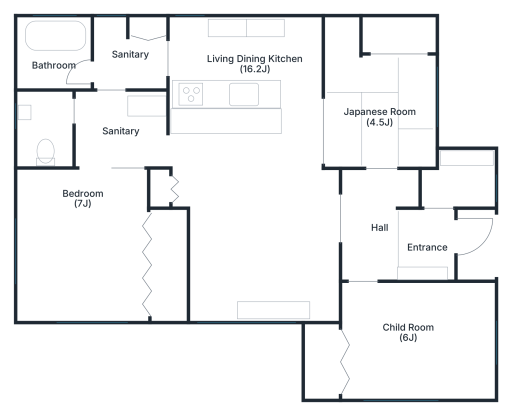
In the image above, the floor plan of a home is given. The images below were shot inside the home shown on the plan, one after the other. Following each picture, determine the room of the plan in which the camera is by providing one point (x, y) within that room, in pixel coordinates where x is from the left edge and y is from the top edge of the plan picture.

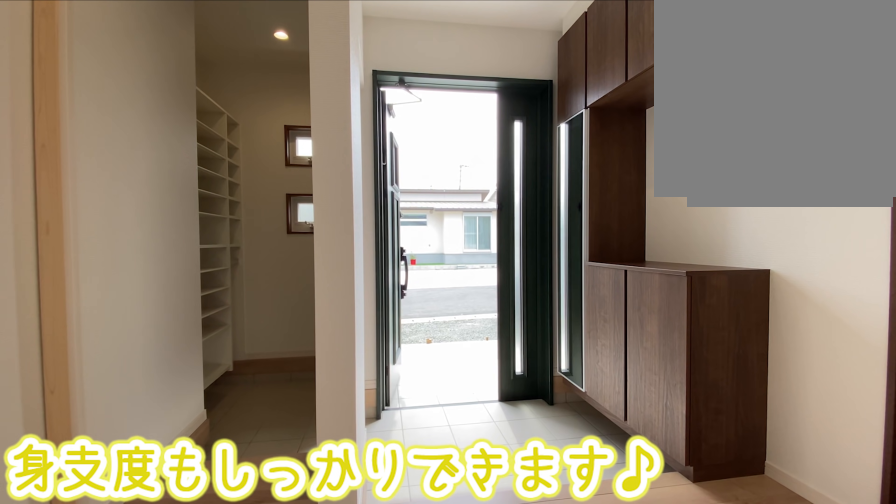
(425, 241)
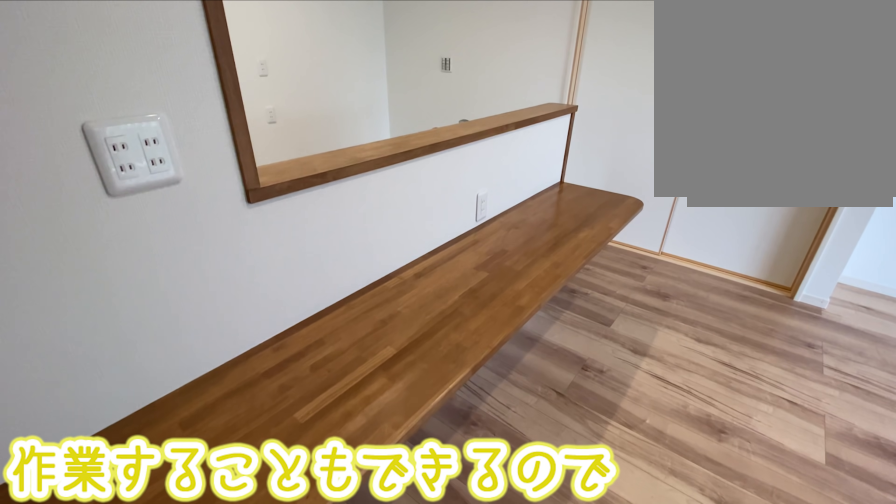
(257, 216)
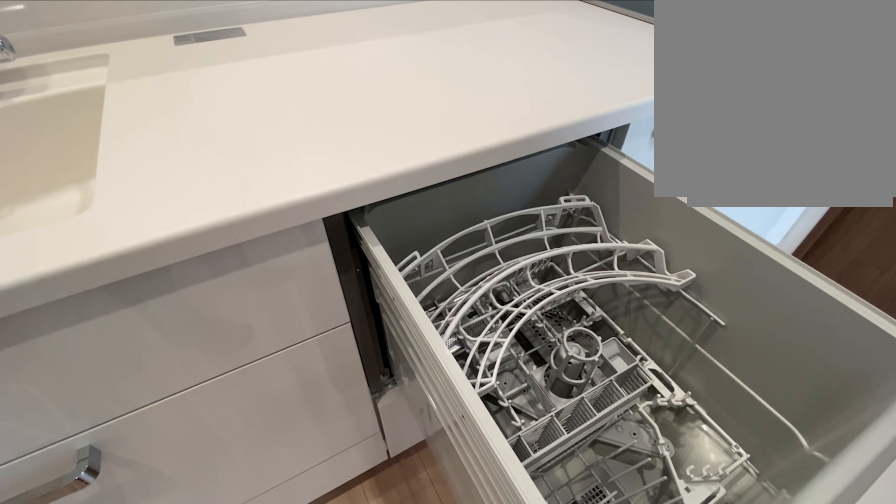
(228, 61)
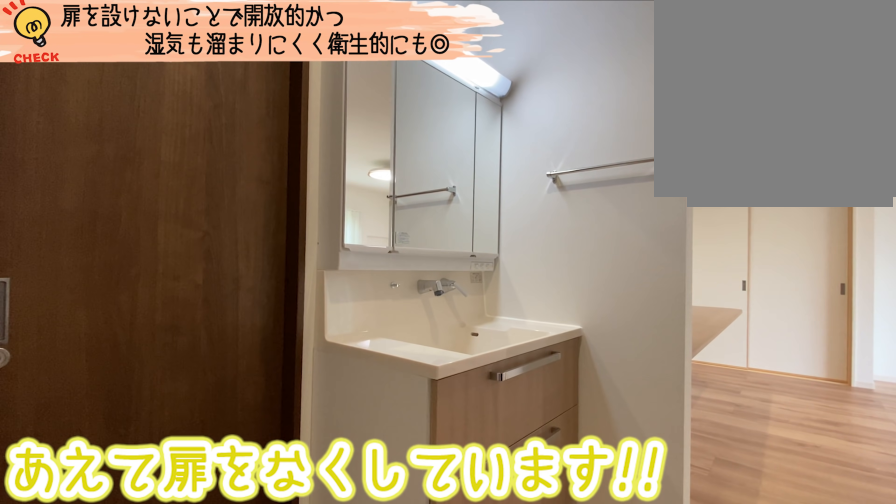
(113, 134)
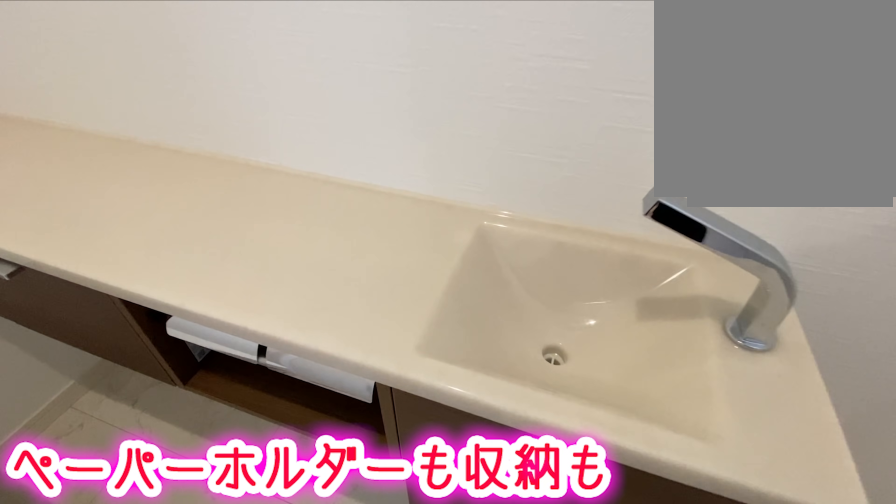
(48, 130)
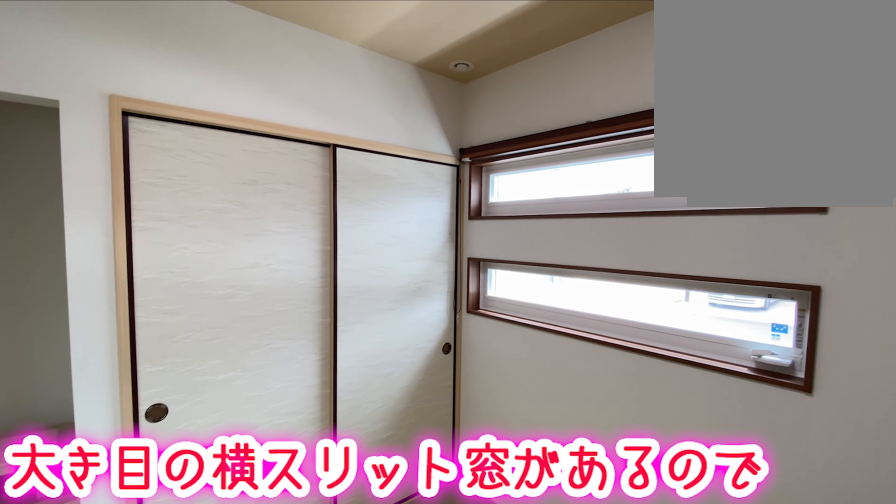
(379, 85)
